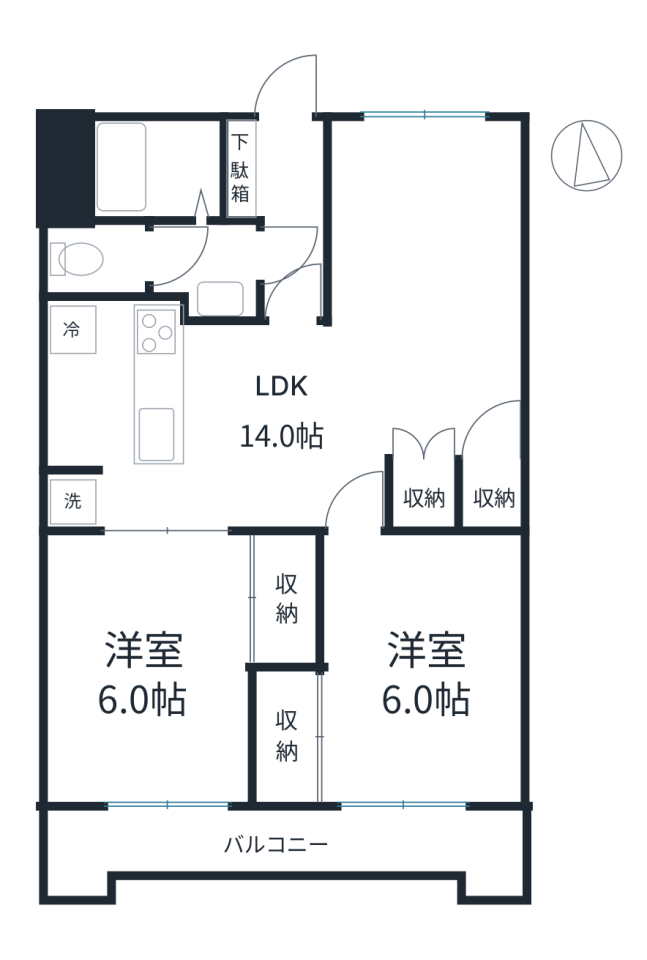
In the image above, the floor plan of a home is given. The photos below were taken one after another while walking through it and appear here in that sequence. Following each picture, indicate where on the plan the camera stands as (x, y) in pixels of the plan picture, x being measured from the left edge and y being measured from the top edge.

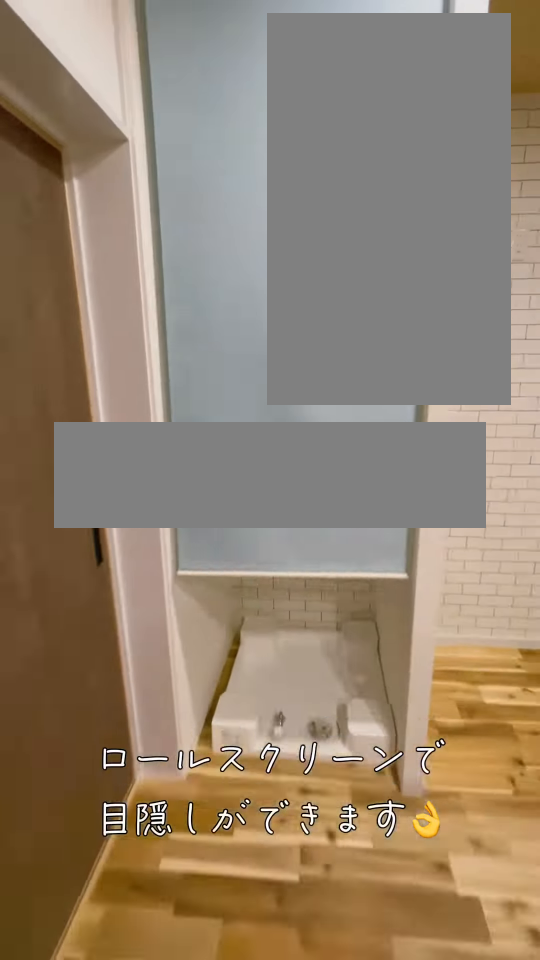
(128, 508)
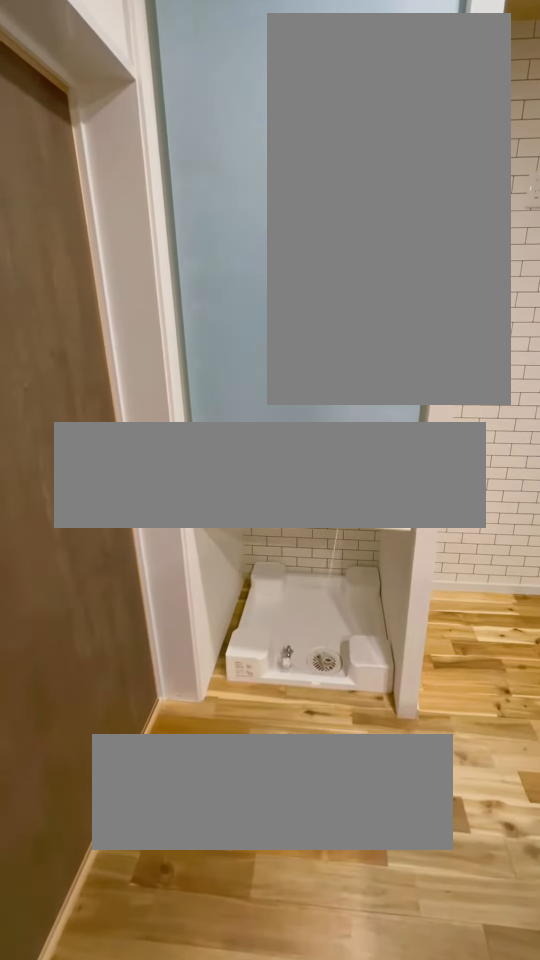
(129, 509)
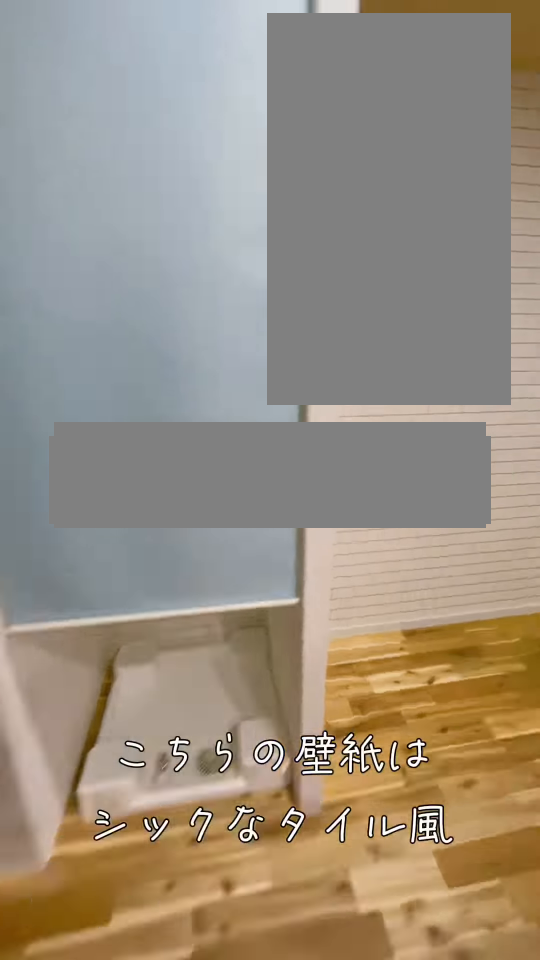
(129, 508)
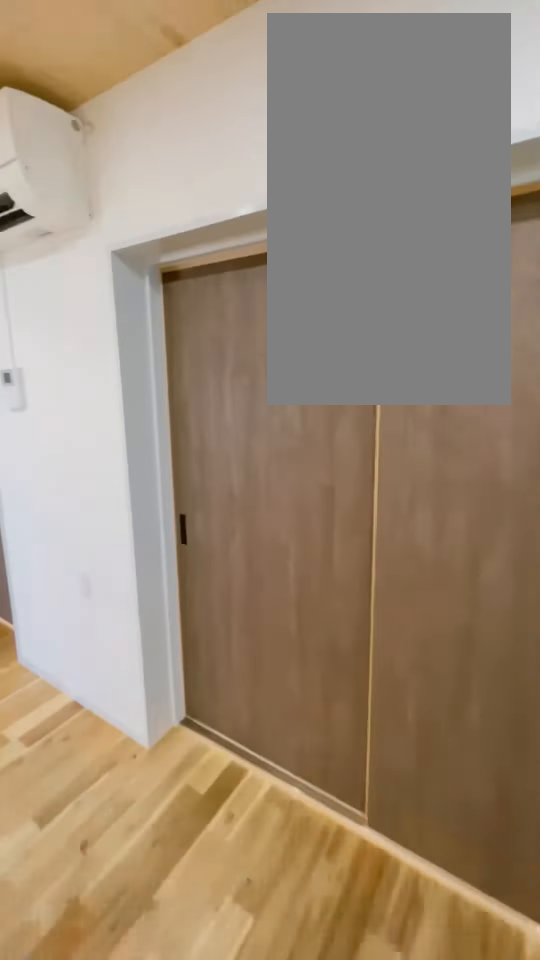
(105, 428)
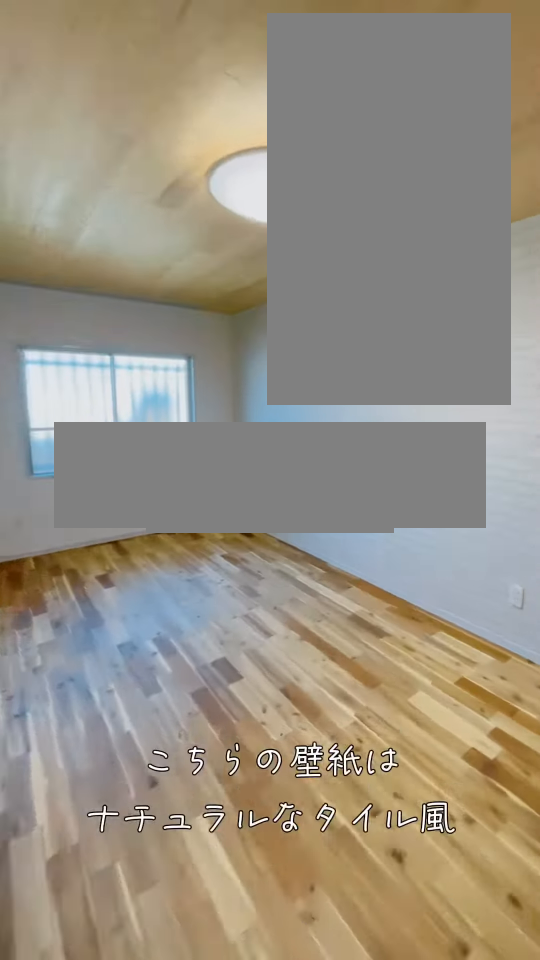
(298, 439)
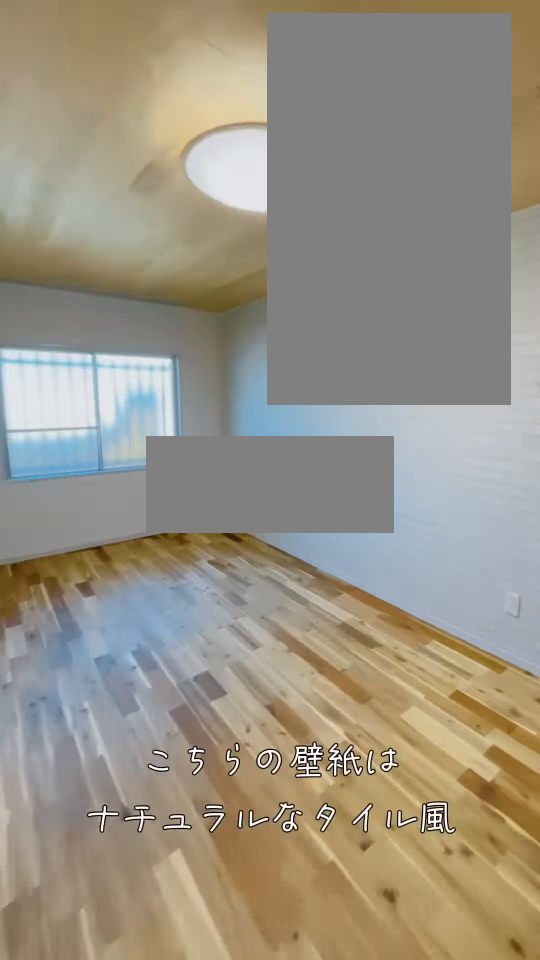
(307, 432)
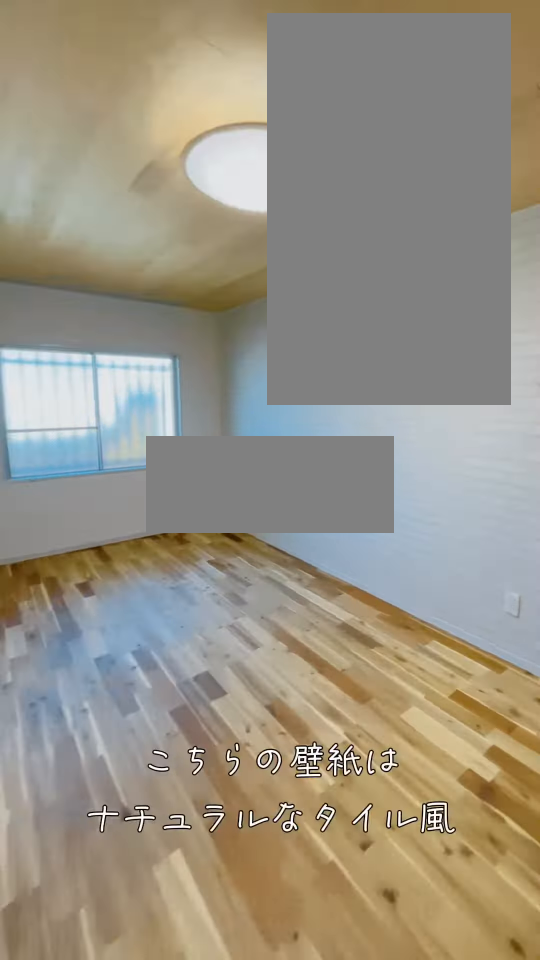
(307, 432)
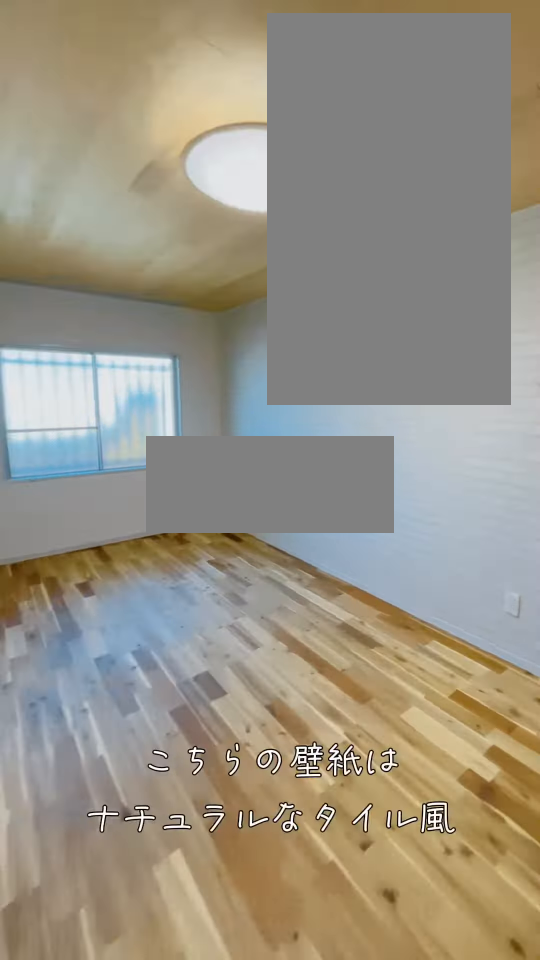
(307, 432)
